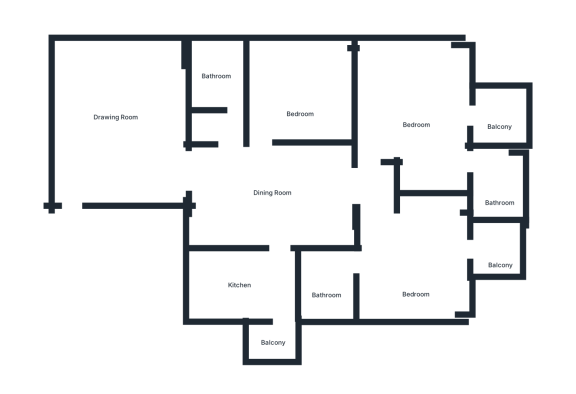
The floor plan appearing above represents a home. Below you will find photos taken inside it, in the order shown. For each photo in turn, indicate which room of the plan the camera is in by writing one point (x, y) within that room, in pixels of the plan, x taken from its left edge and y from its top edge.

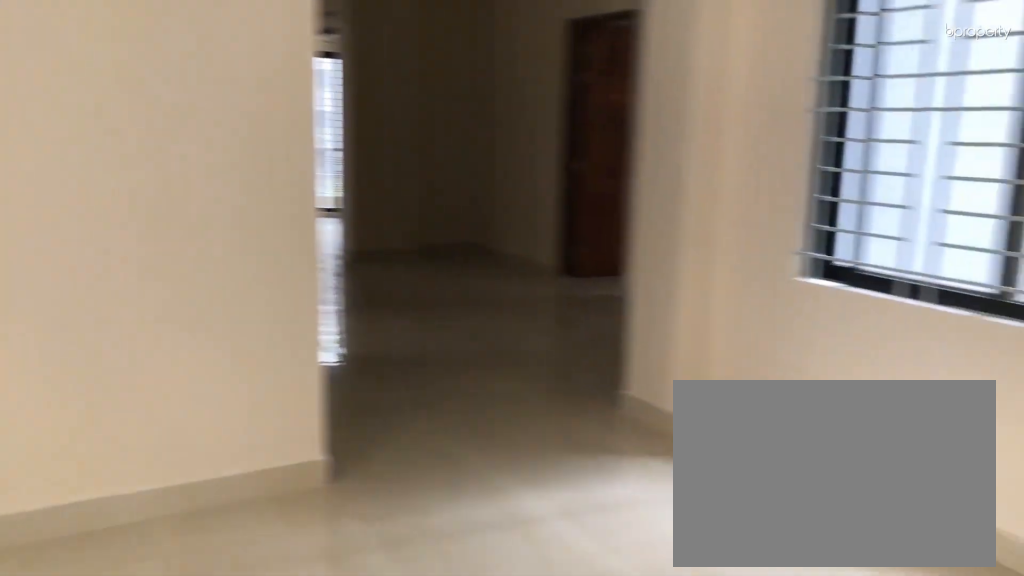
(115, 122)
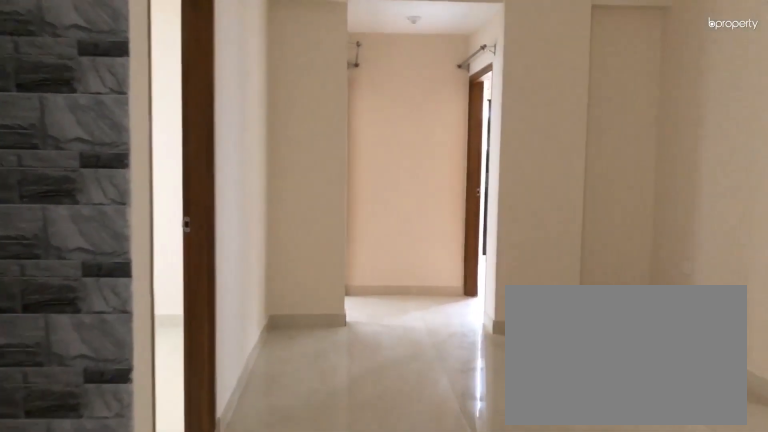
(274, 201)
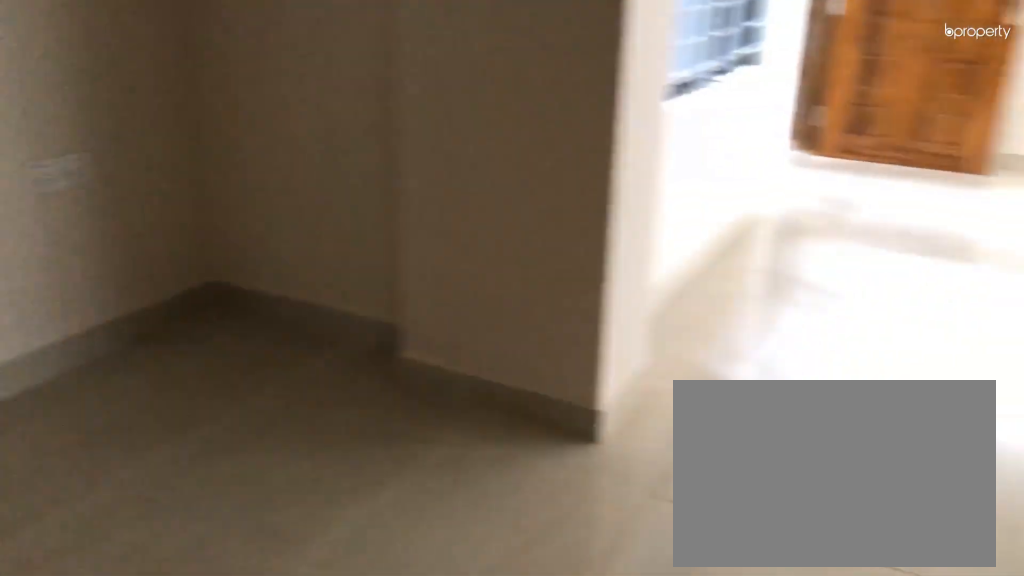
(274, 201)
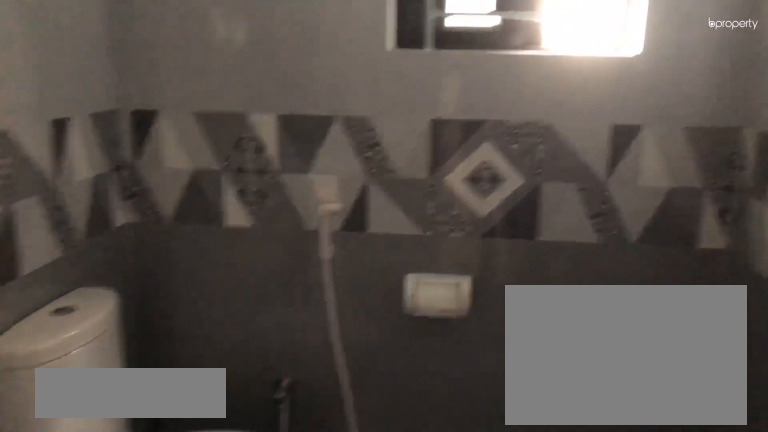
(222, 77)
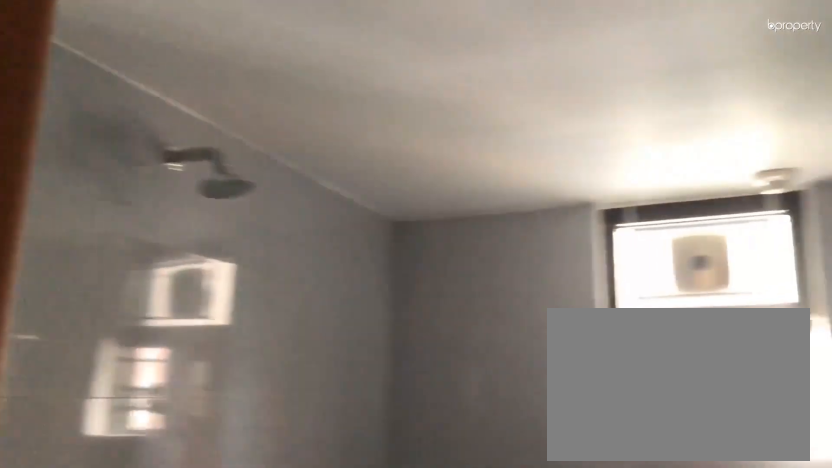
(222, 77)
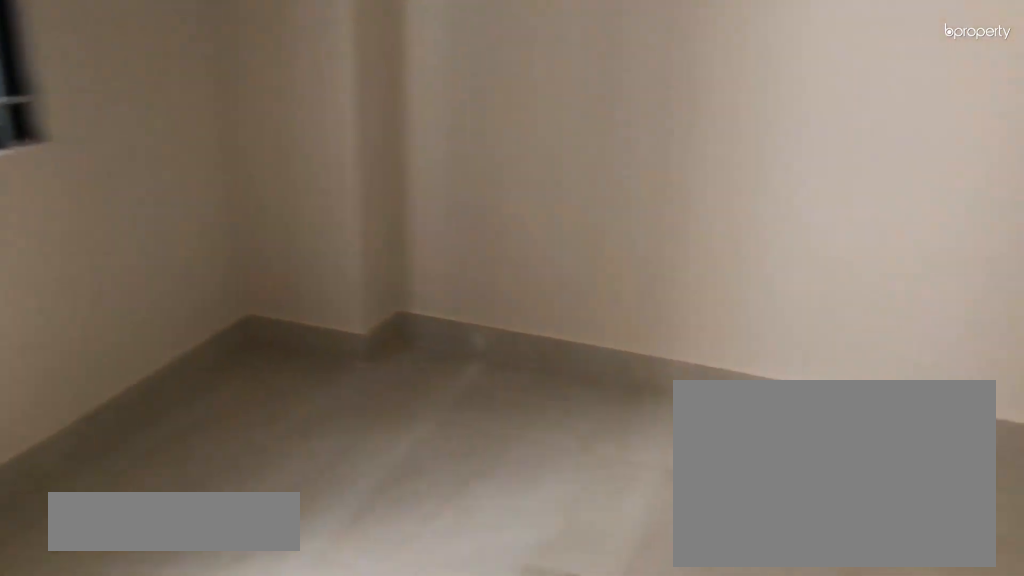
(285, 93)
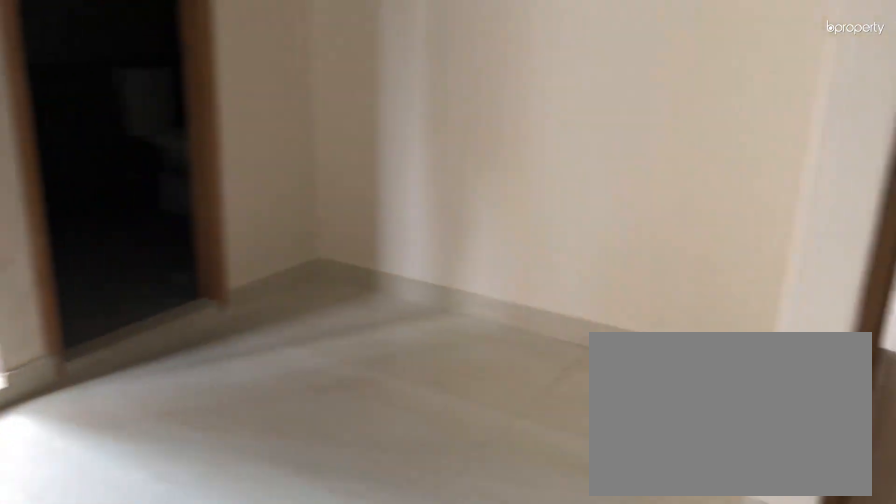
(417, 119)
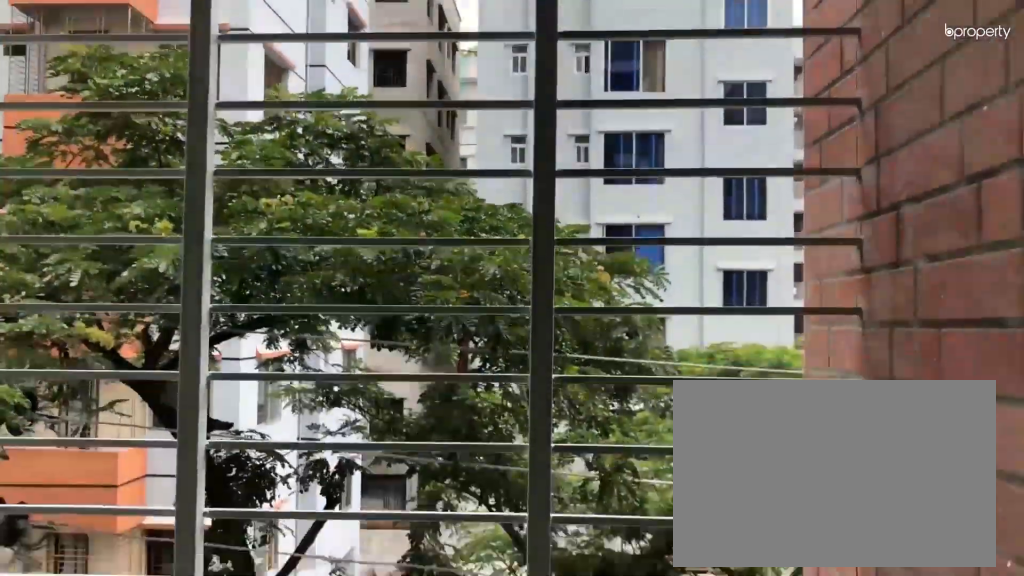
(496, 111)
